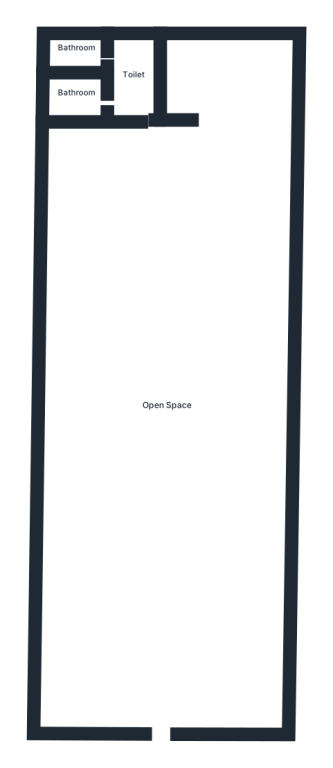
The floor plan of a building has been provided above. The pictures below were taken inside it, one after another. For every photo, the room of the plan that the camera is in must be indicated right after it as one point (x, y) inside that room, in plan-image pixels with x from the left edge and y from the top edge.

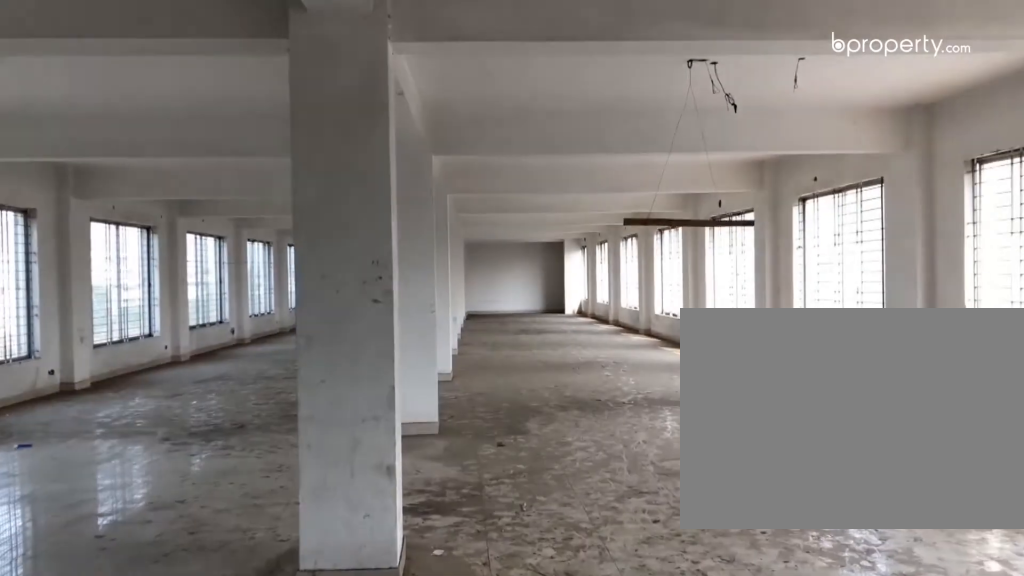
(166, 723)
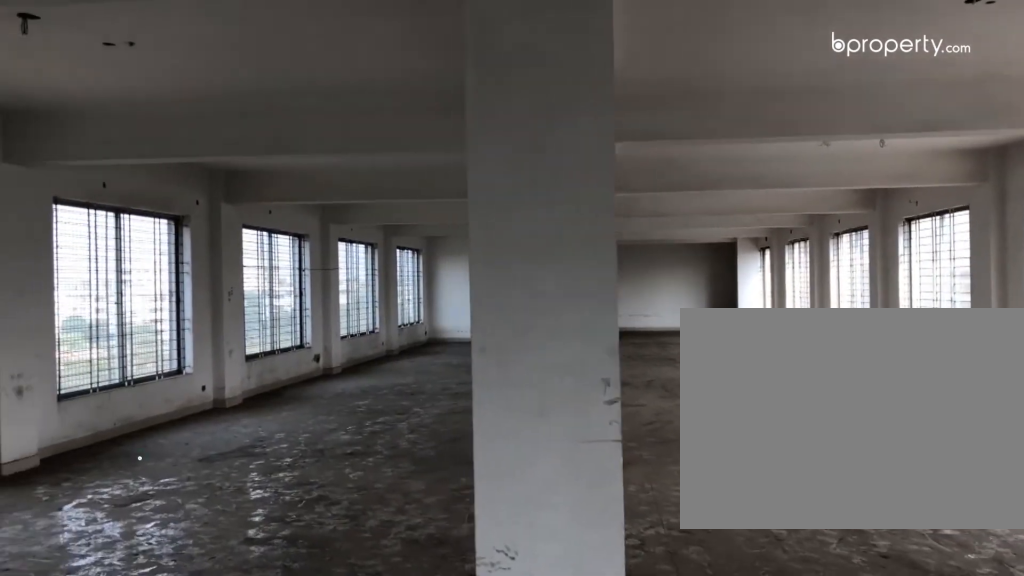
(168, 396)
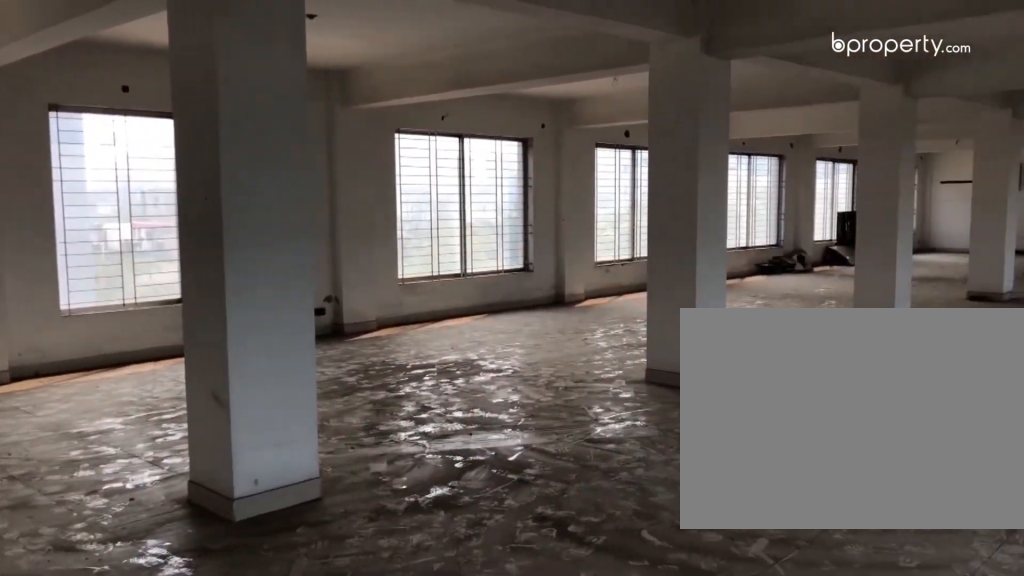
(162, 370)
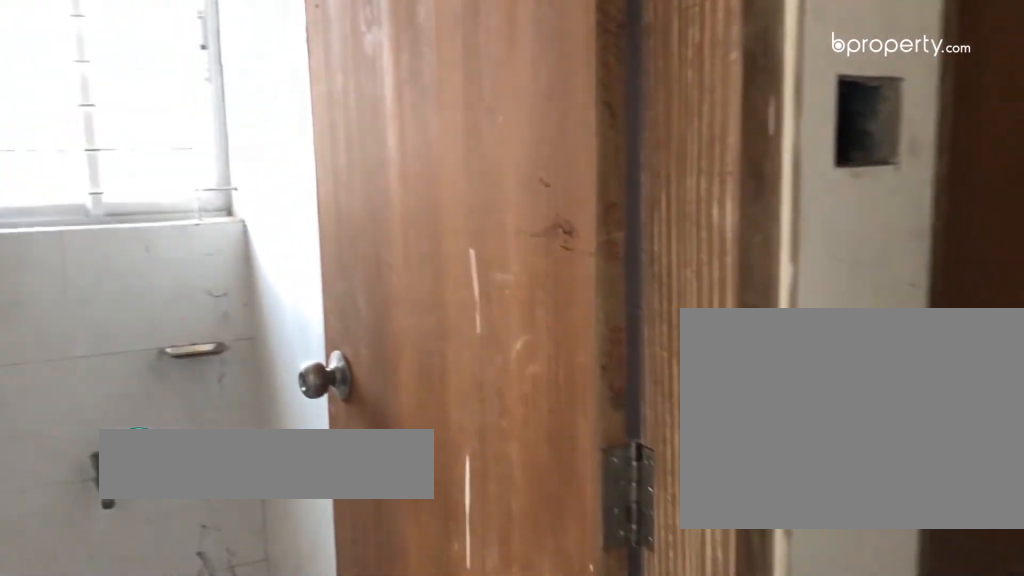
(75, 99)
